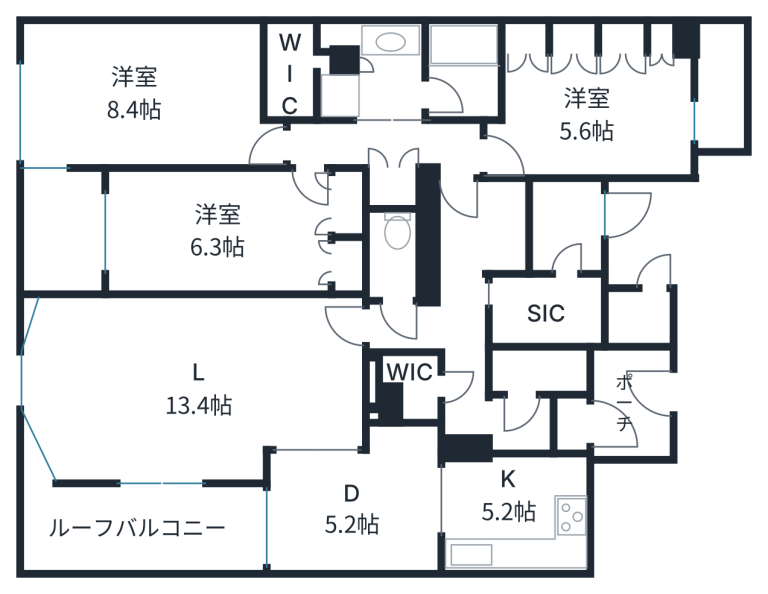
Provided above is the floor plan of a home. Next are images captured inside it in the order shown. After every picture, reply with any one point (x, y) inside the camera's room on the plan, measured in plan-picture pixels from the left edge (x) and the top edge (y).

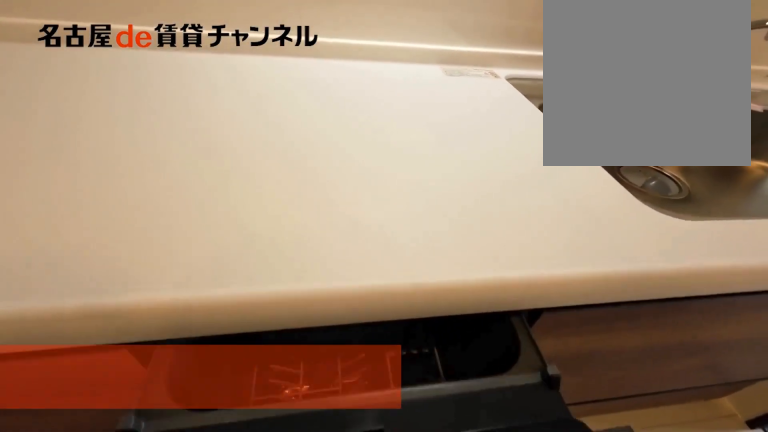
(516, 513)
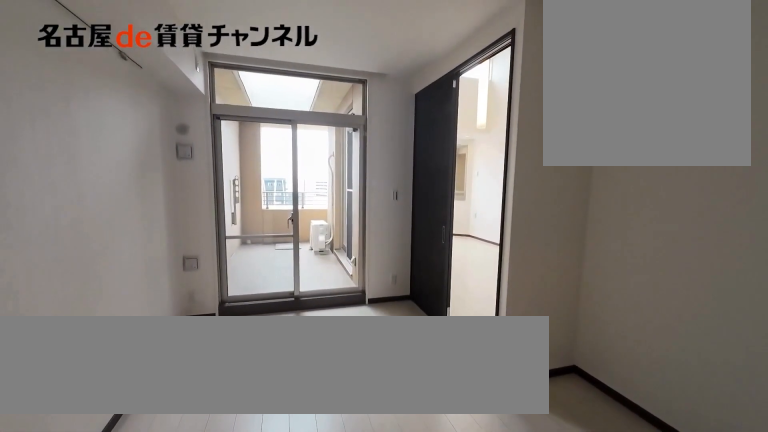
(357, 505)
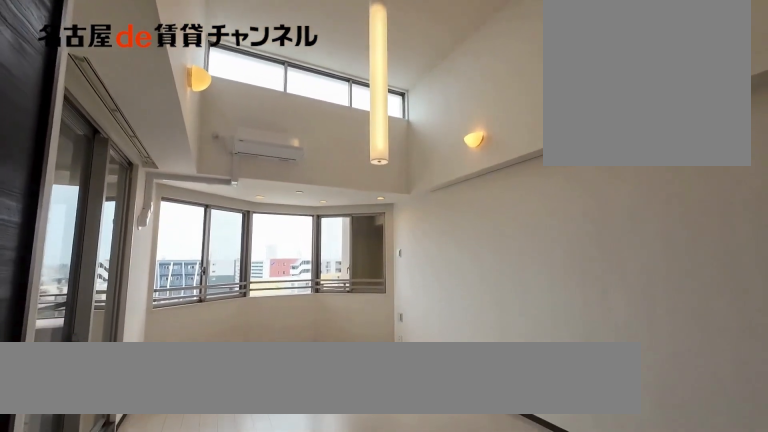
(192, 384)
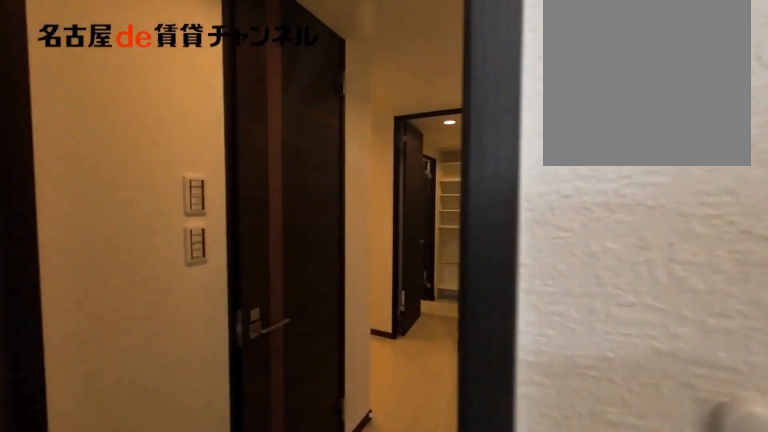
(192, 383)
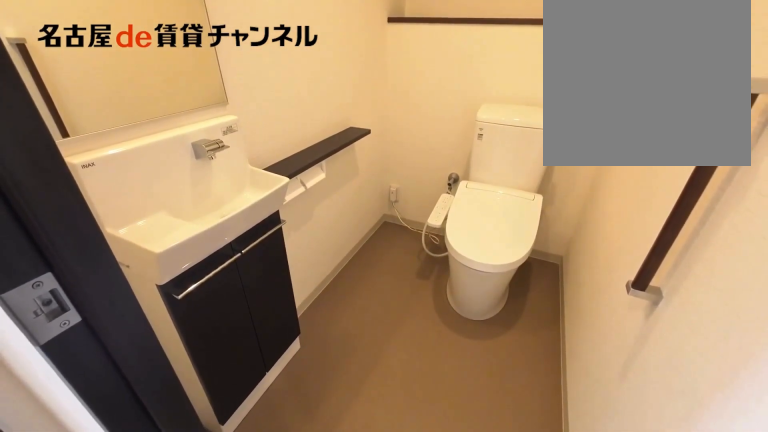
(392, 256)
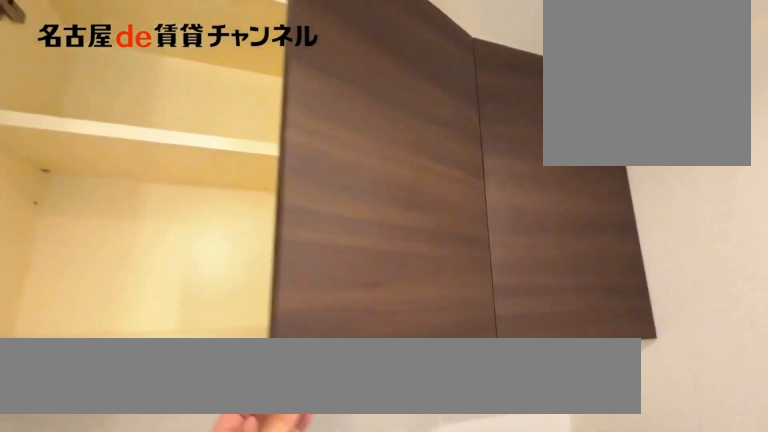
(392, 256)
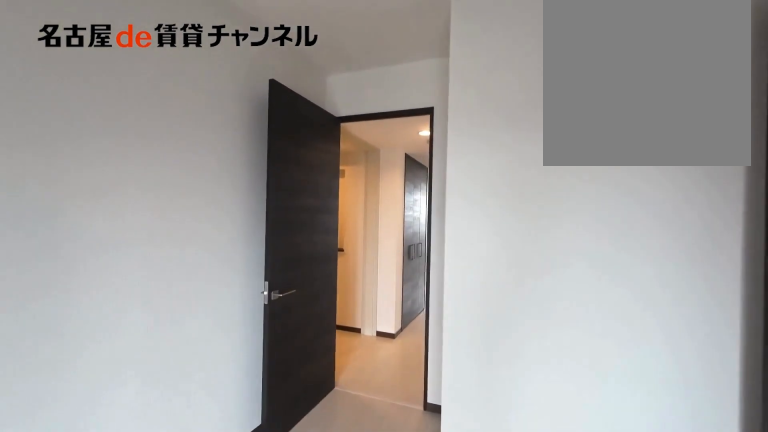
(593, 115)
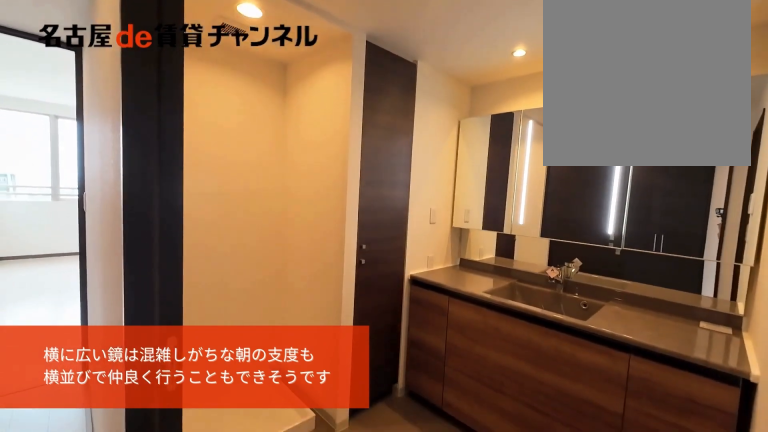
(378, 76)
